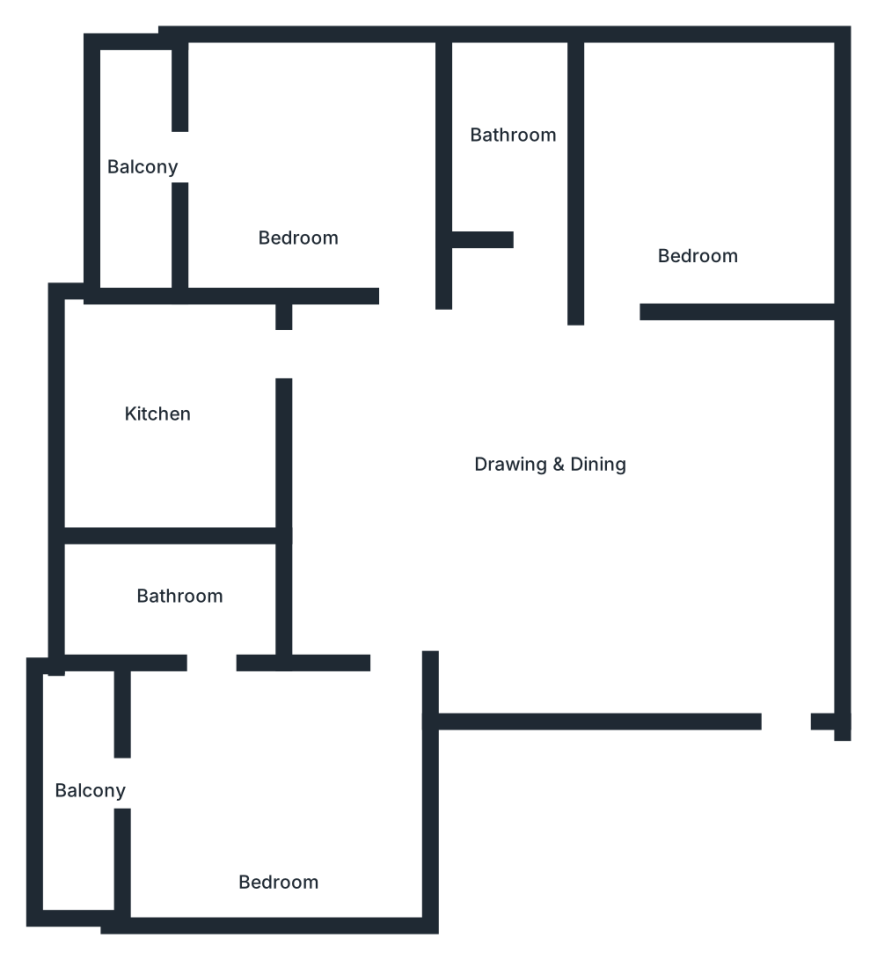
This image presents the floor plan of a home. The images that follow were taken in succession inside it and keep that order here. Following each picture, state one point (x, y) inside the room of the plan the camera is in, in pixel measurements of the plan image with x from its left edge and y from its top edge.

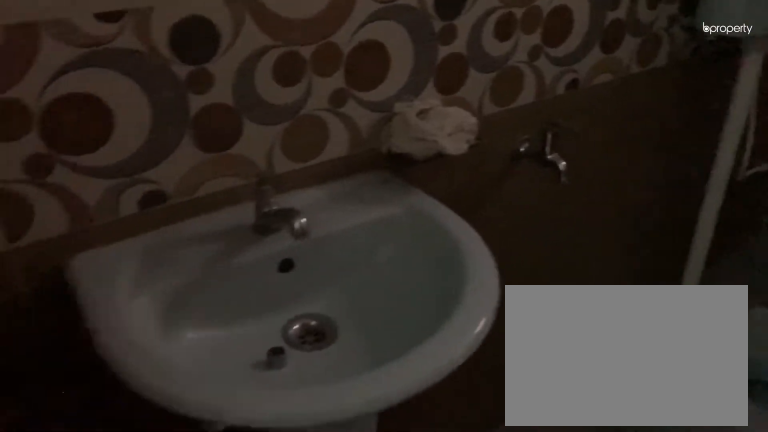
(517, 158)
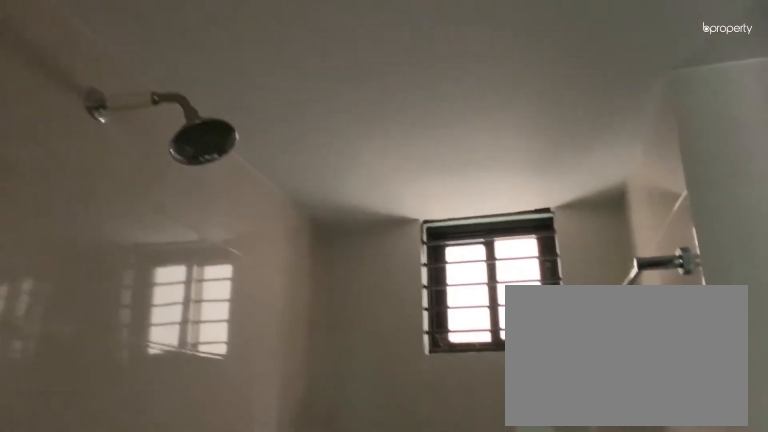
(517, 158)
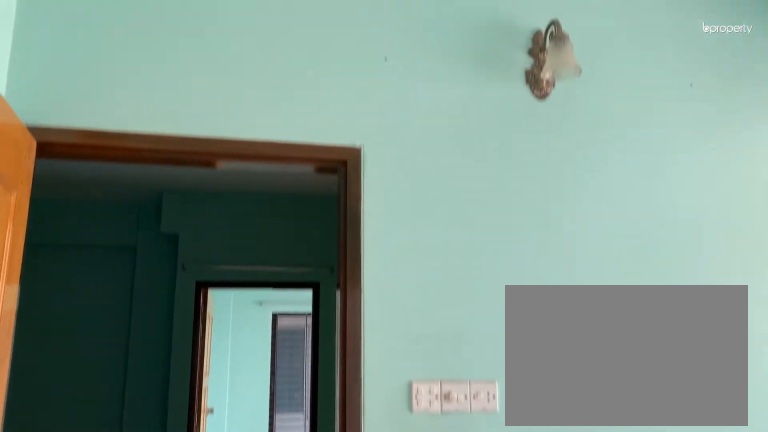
(295, 164)
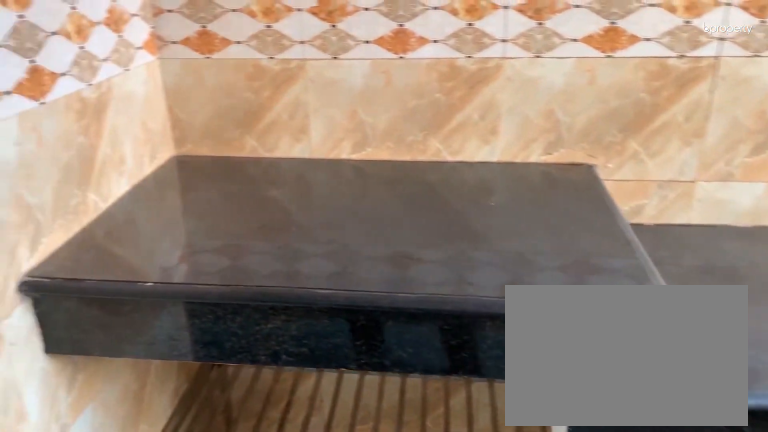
(155, 379)
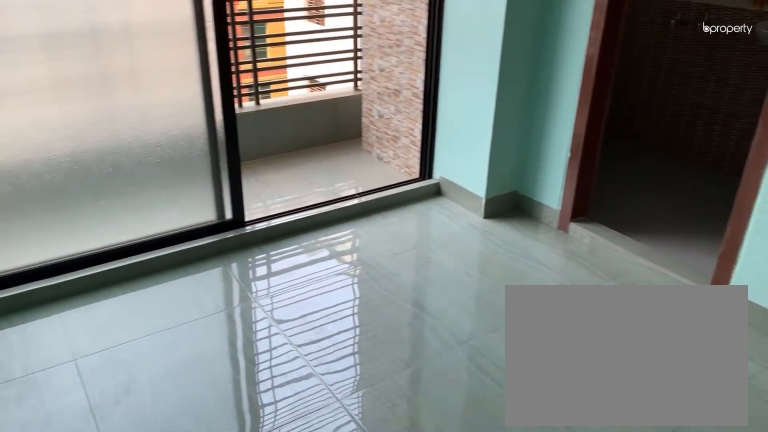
(263, 808)
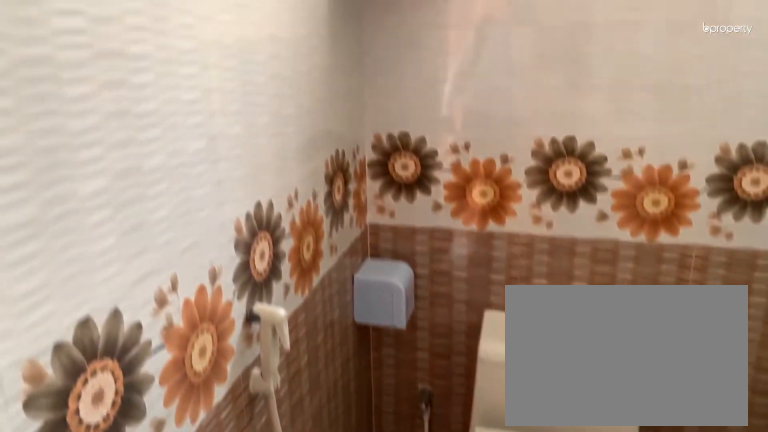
(188, 607)
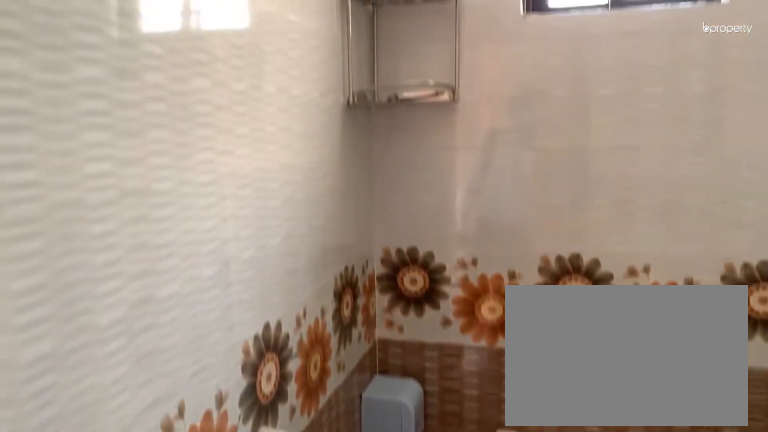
(188, 607)
